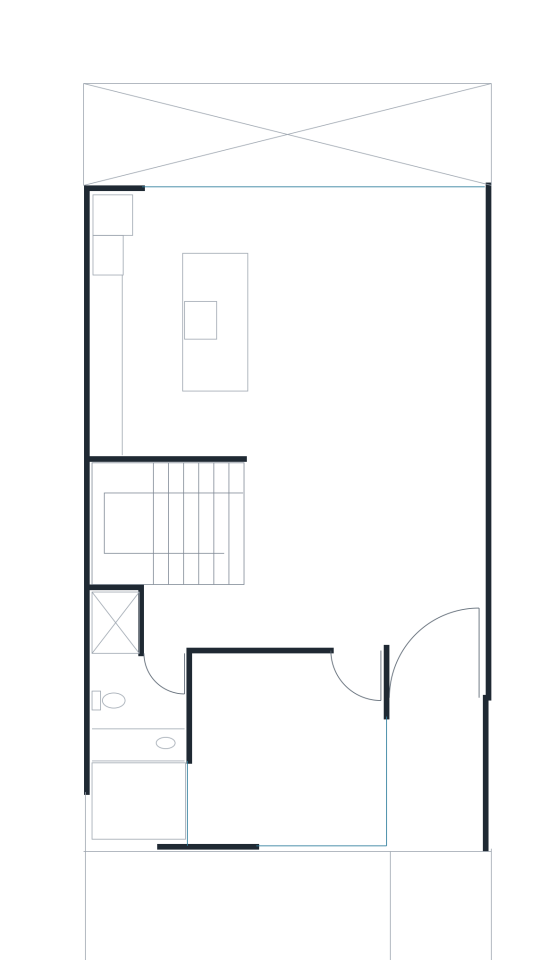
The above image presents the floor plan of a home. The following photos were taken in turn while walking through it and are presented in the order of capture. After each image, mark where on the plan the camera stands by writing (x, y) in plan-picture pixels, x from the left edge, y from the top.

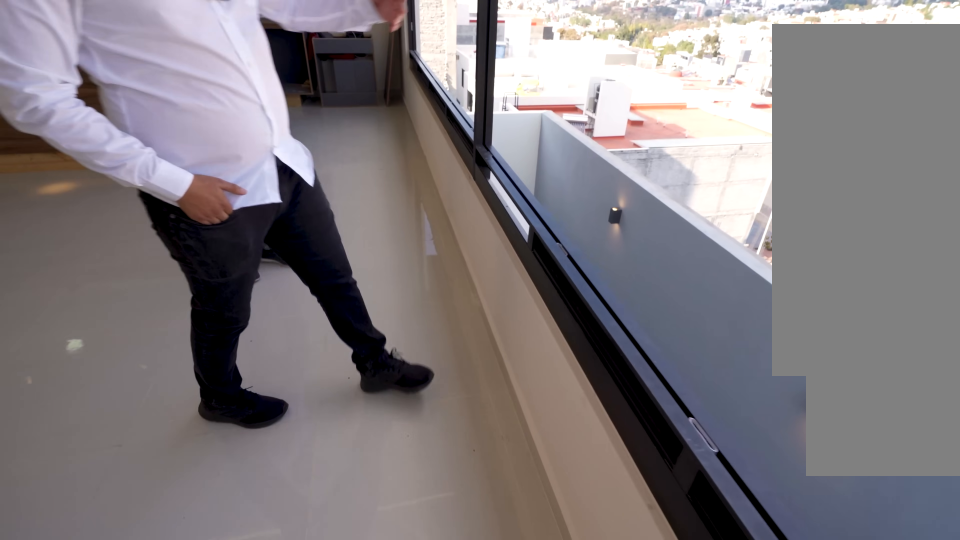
(438, 225)
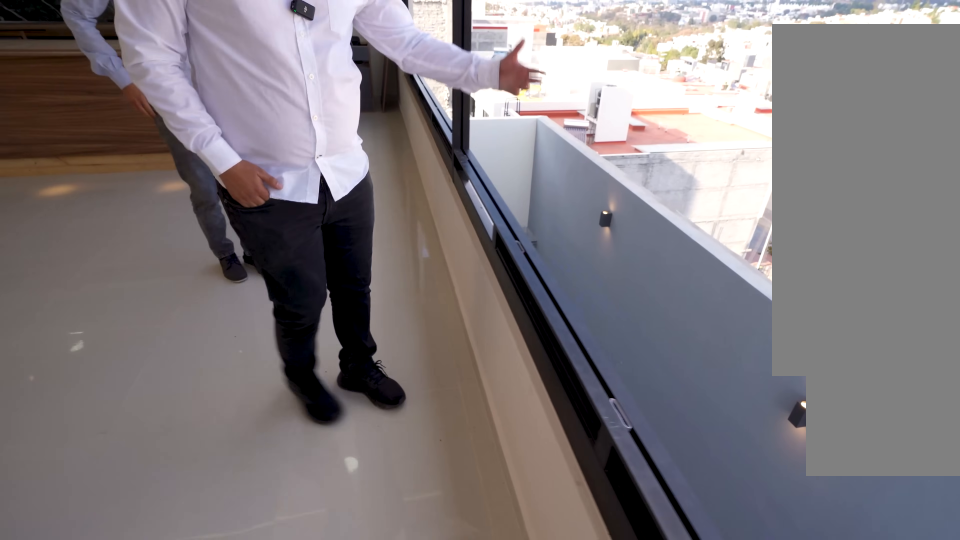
(438, 224)
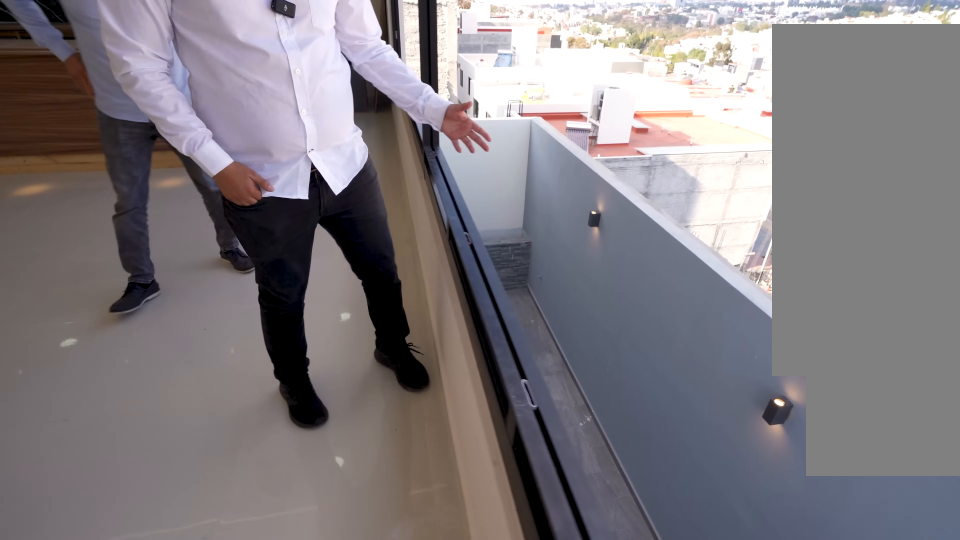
(438, 225)
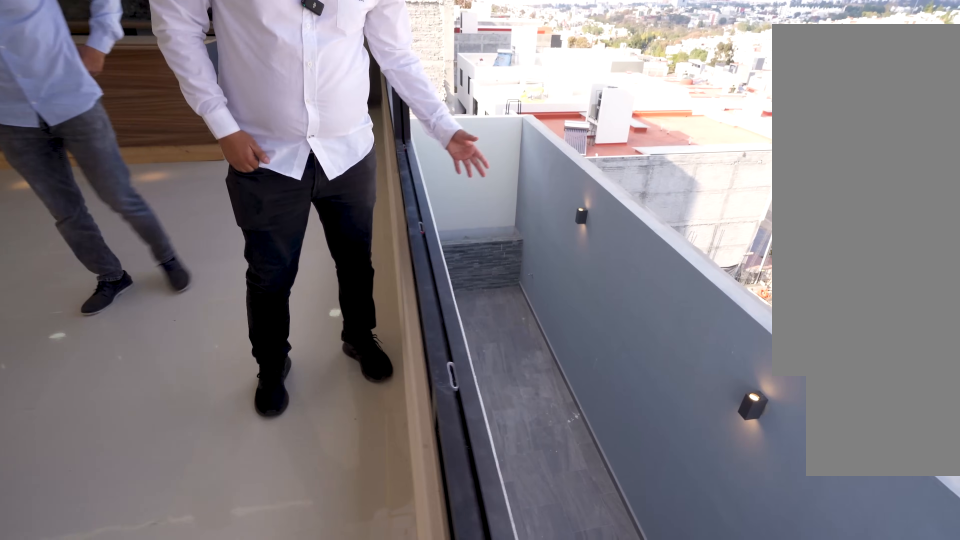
(438, 225)
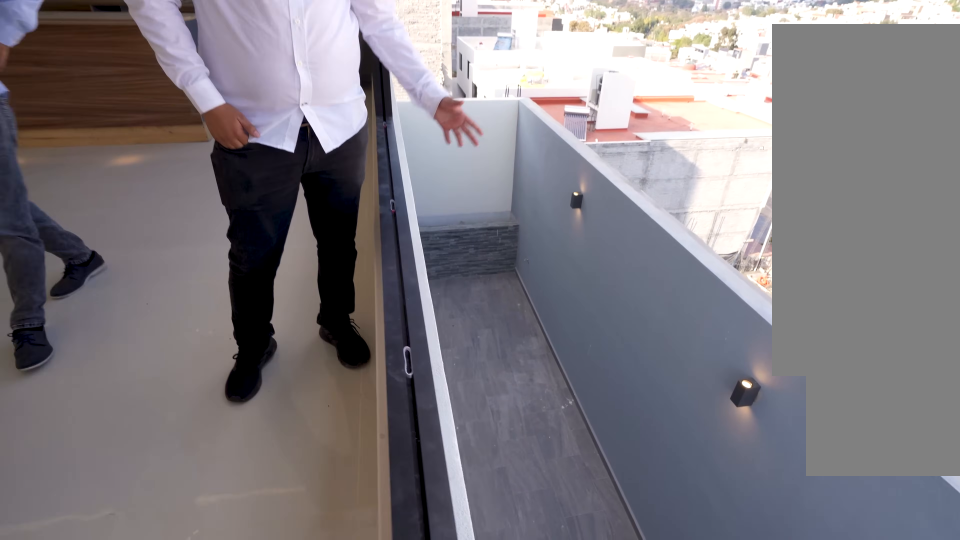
(441, 226)
